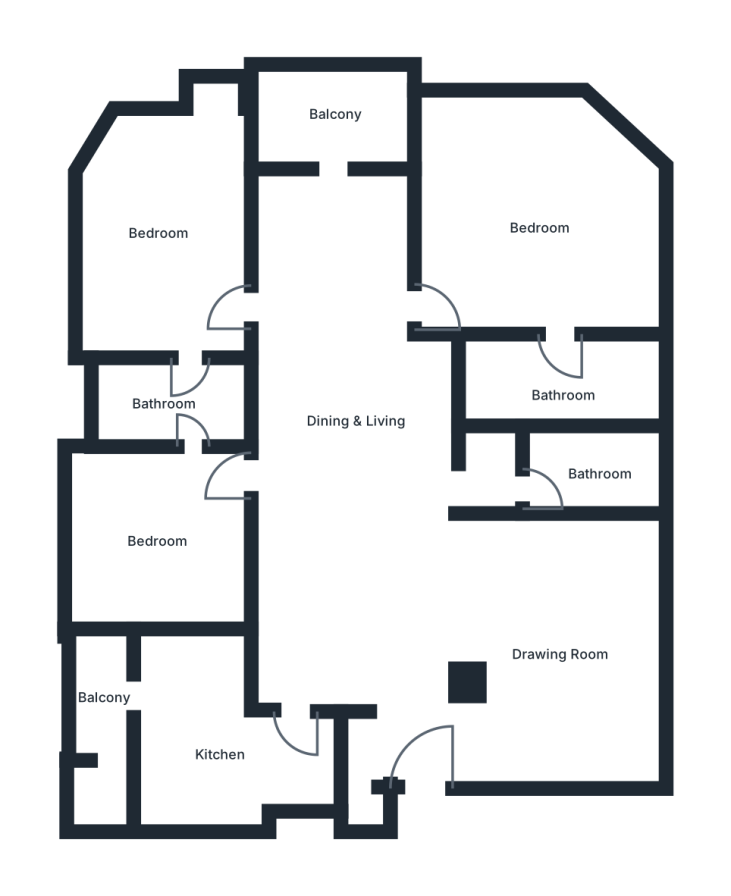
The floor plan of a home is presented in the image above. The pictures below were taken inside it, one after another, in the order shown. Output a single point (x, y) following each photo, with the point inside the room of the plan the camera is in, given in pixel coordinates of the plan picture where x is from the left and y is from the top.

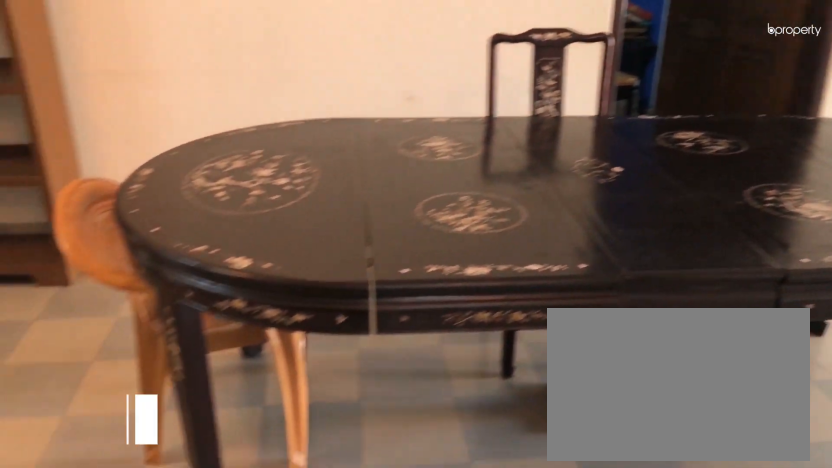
(353, 574)
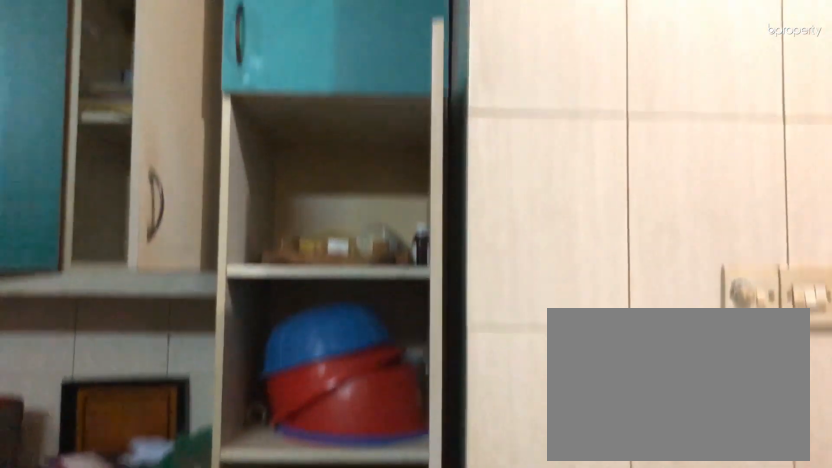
(197, 741)
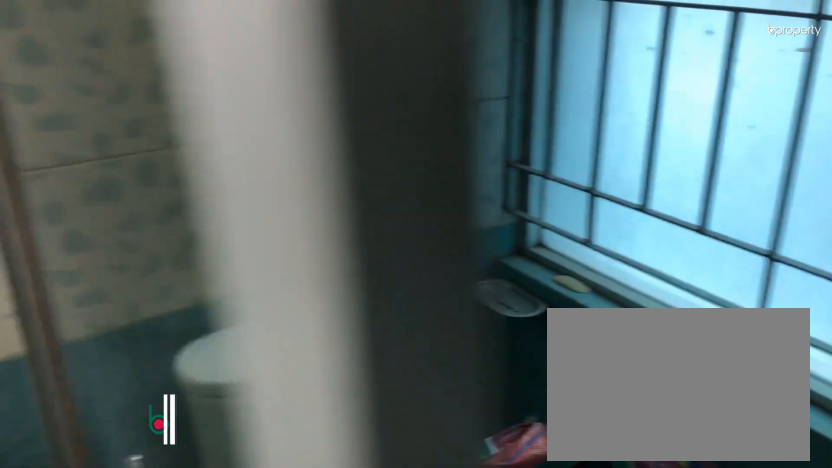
(588, 469)
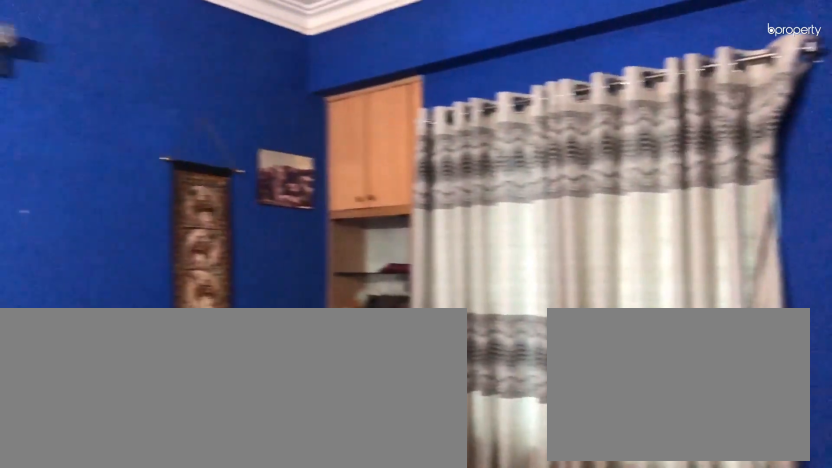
(165, 546)
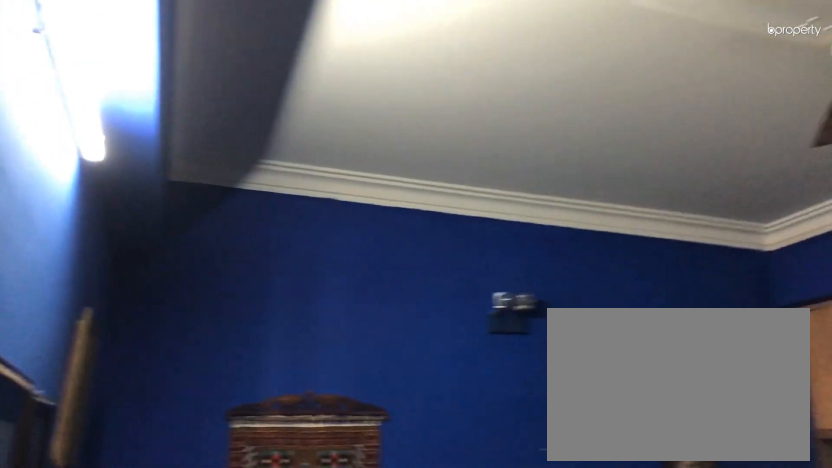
(165, 546)
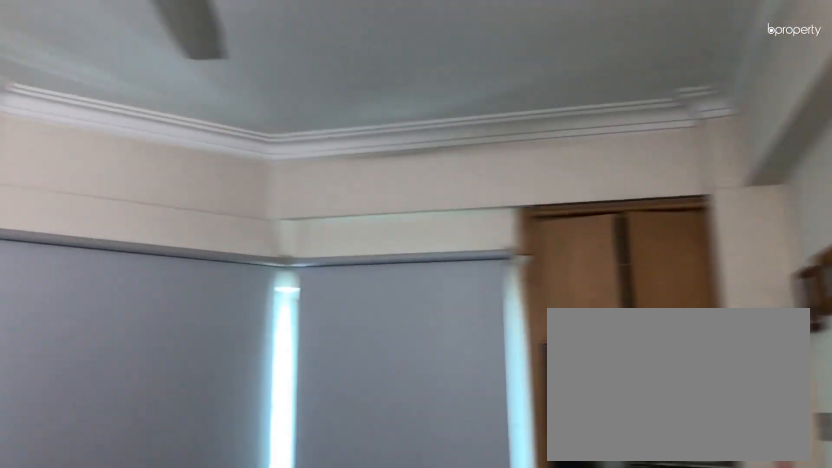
(159, 234)
